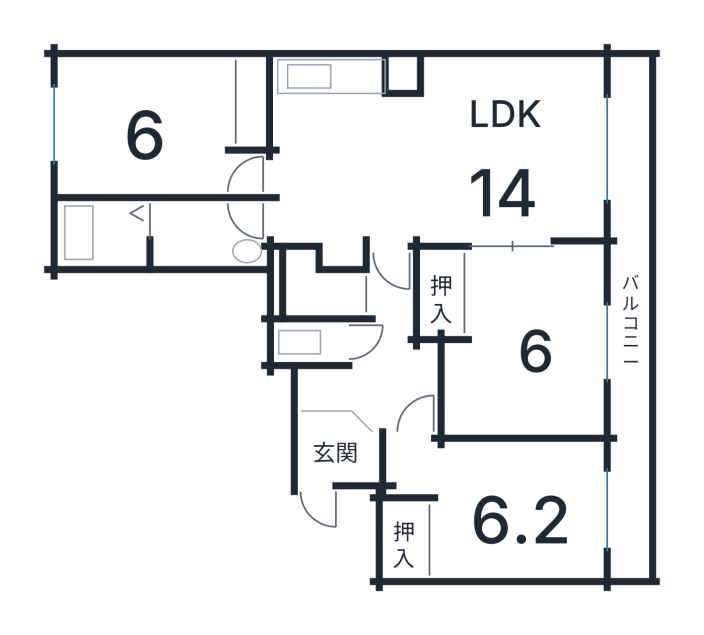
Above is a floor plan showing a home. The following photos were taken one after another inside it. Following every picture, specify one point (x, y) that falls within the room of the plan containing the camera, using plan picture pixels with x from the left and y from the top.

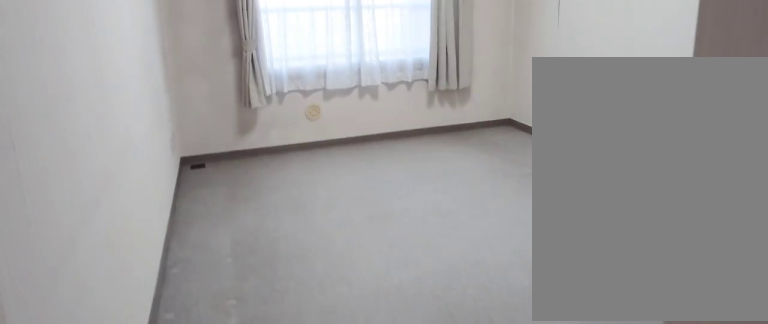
(139, 120)
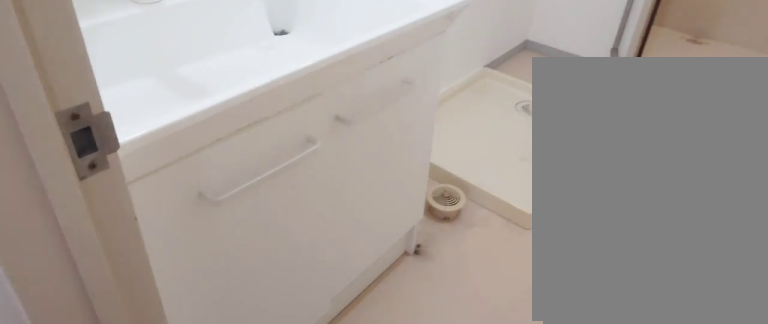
(220, 218)
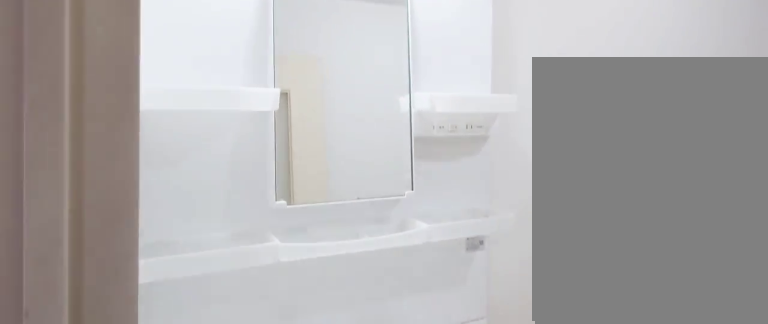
(220, 218)
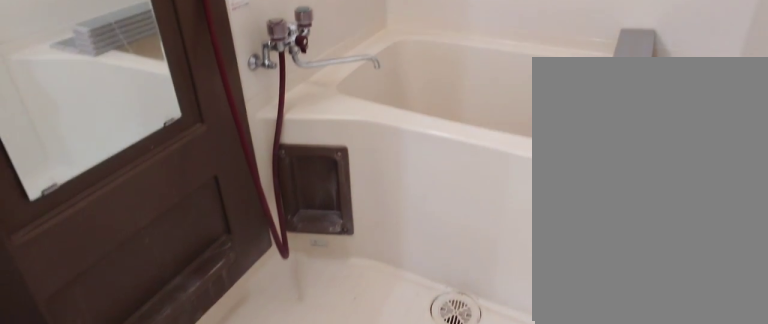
(104, 242)
